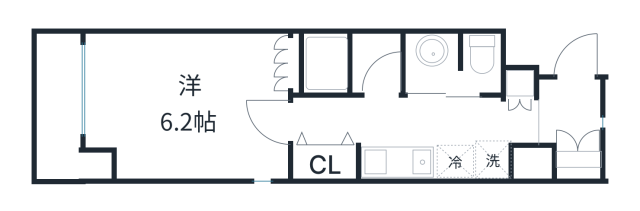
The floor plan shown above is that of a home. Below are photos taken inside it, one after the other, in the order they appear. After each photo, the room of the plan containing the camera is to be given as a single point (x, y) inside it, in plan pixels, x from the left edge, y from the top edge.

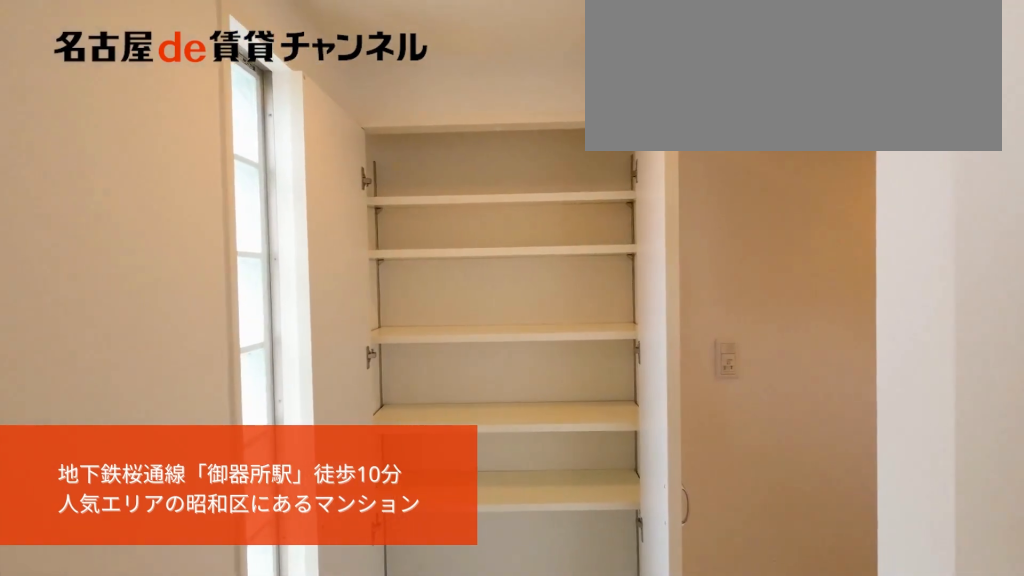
(569, 122)
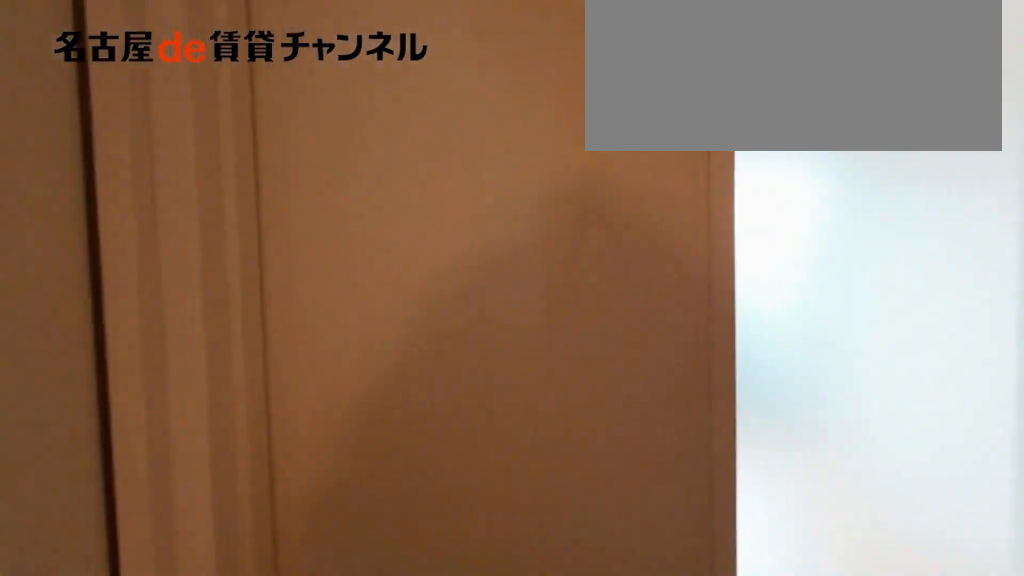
(569, 122)
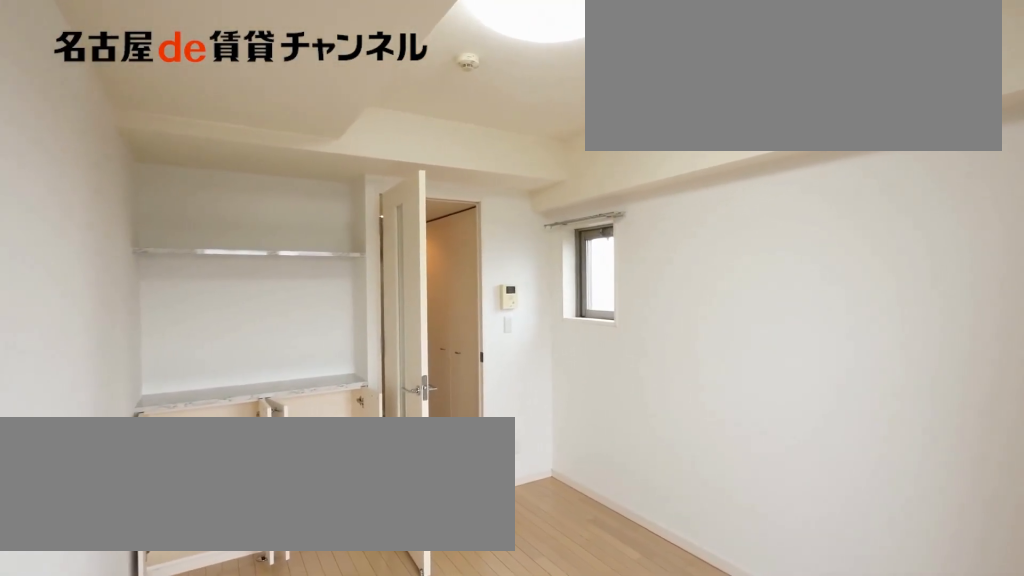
(186, 105)
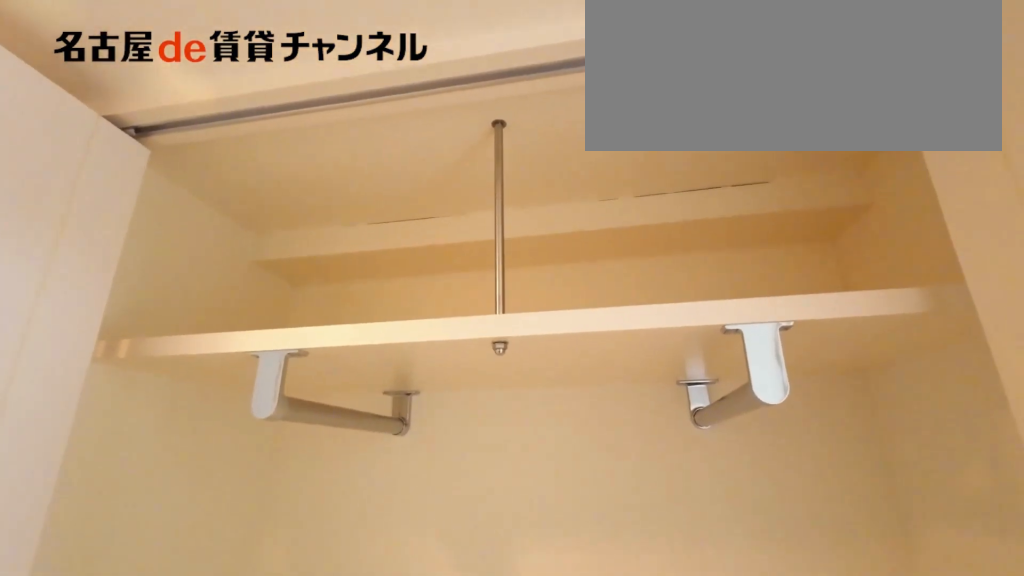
(326, 161)
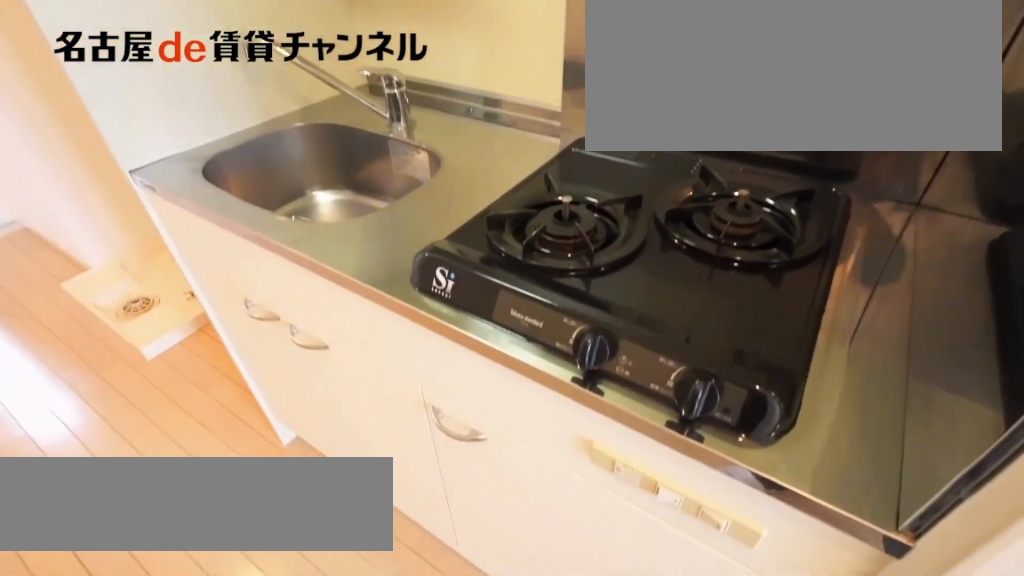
(414, 162)
